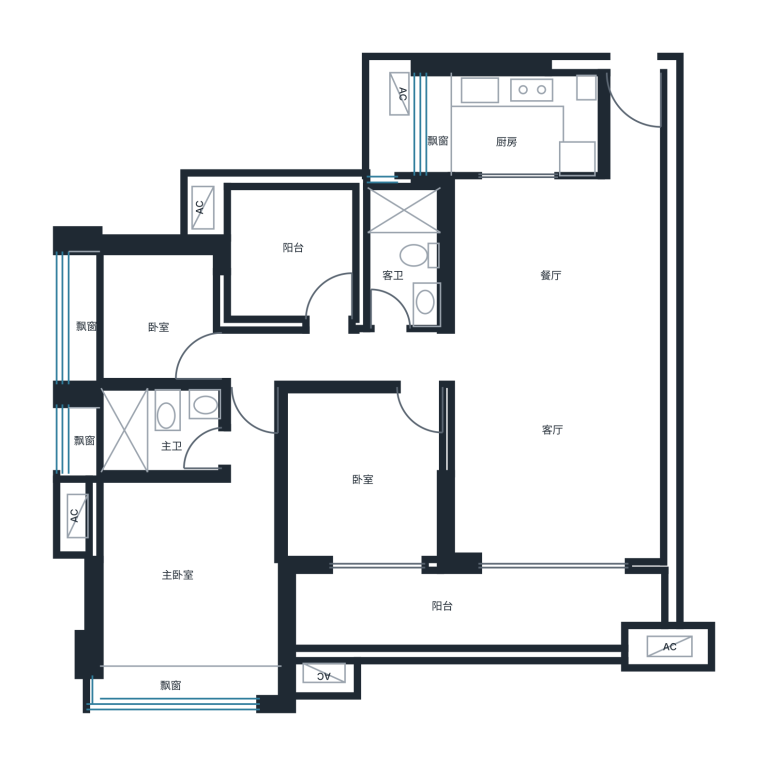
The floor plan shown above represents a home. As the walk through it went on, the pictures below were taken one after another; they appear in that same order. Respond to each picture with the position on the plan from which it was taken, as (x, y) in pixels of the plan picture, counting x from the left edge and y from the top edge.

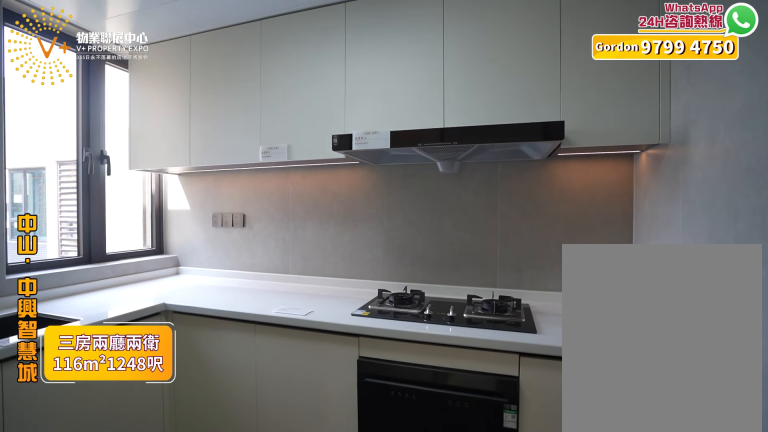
(521, 125)
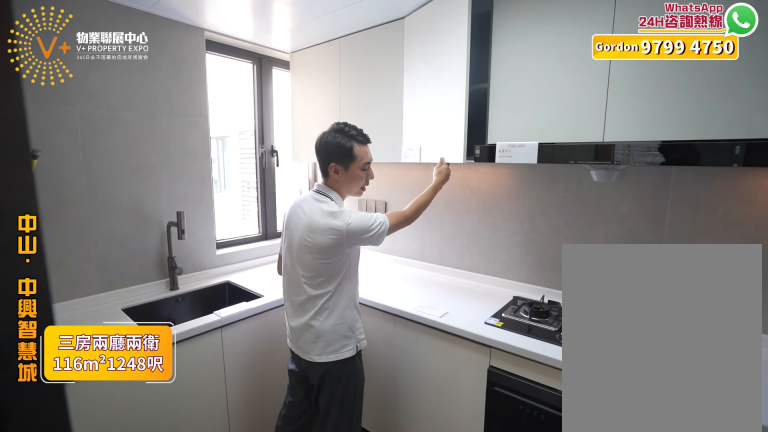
(518, 125)
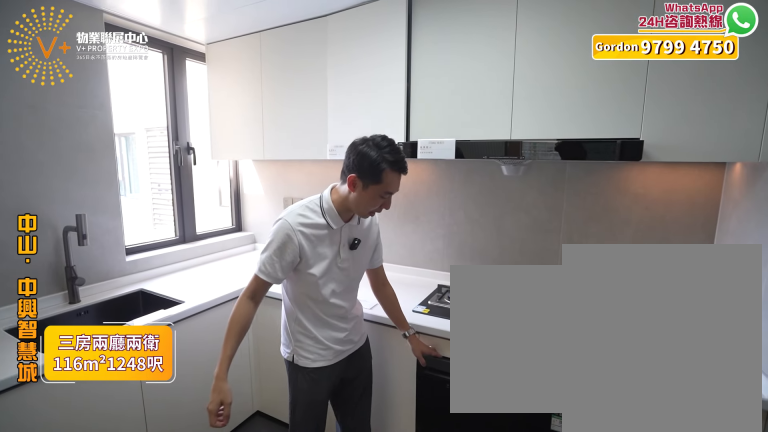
(517, 124)
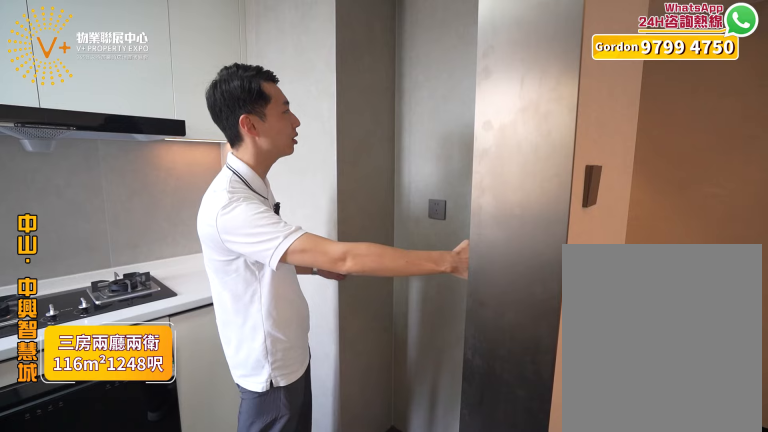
(514, 122)
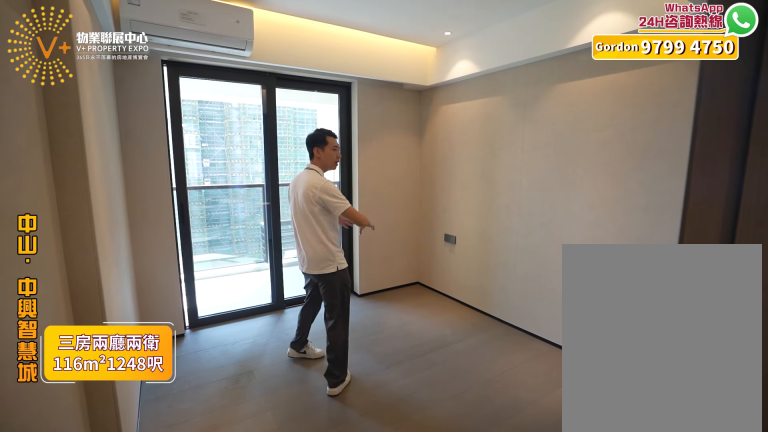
(366, 463)
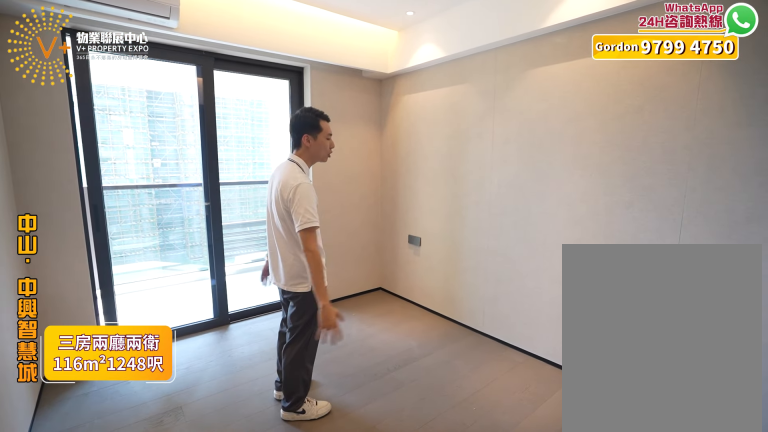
(363, 461)
